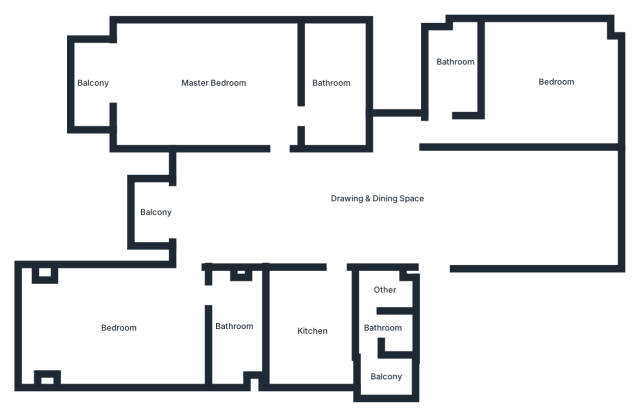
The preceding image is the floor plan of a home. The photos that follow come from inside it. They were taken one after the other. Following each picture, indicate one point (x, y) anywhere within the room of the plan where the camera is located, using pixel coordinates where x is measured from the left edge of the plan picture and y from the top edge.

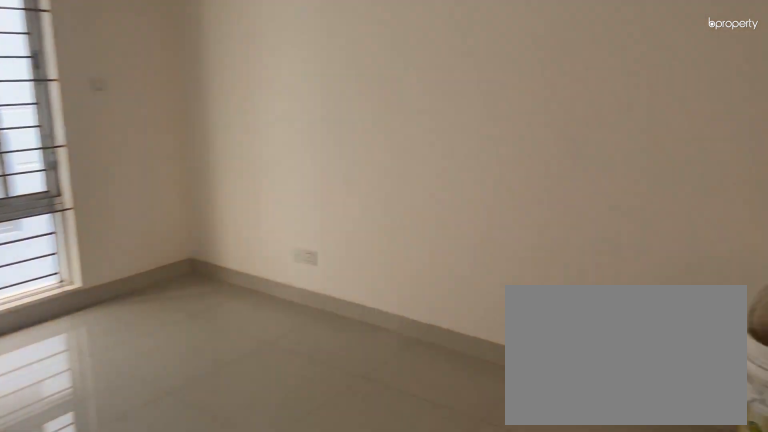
(421, 199)
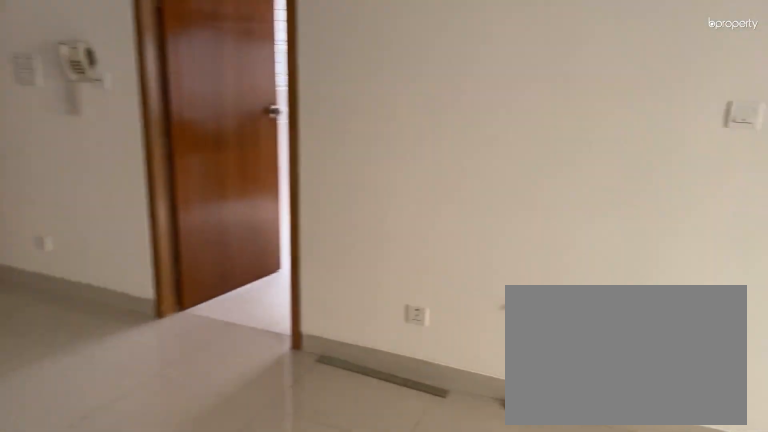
(238, 201)
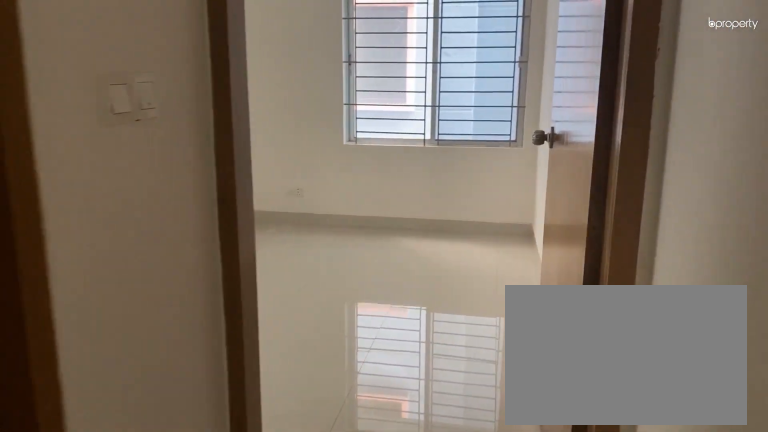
(461, 131)
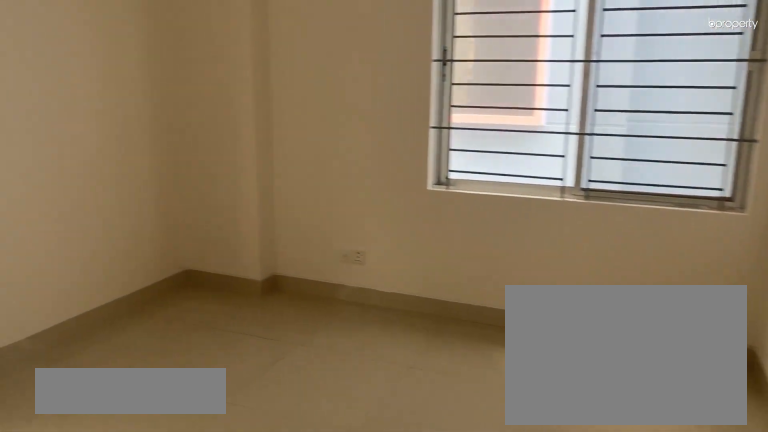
(531, 82)
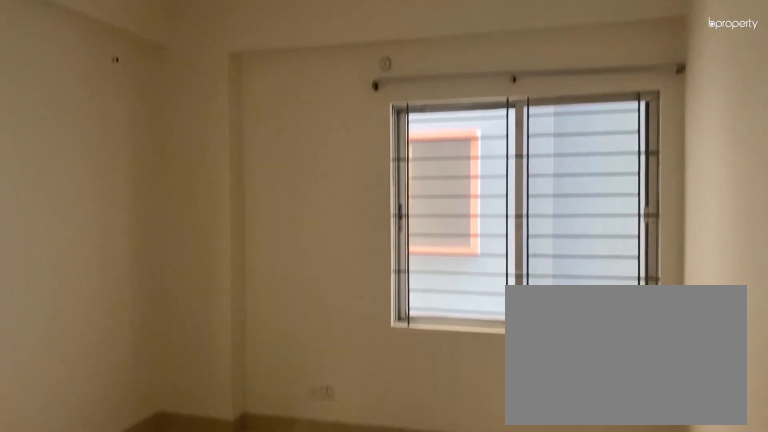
(531, 82)
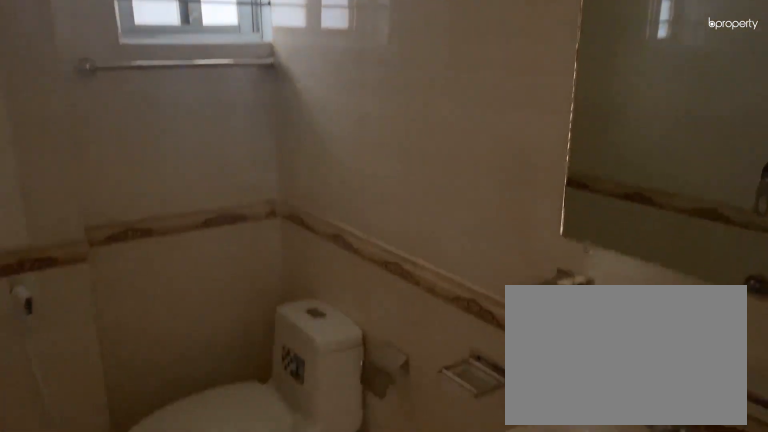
(453, 75)
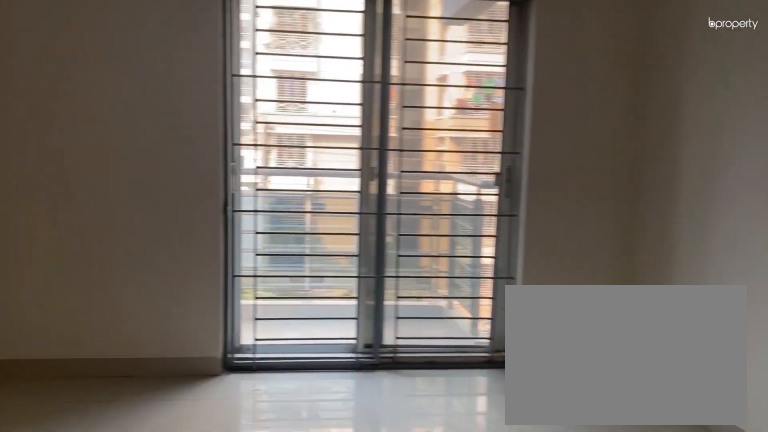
(223, 81)
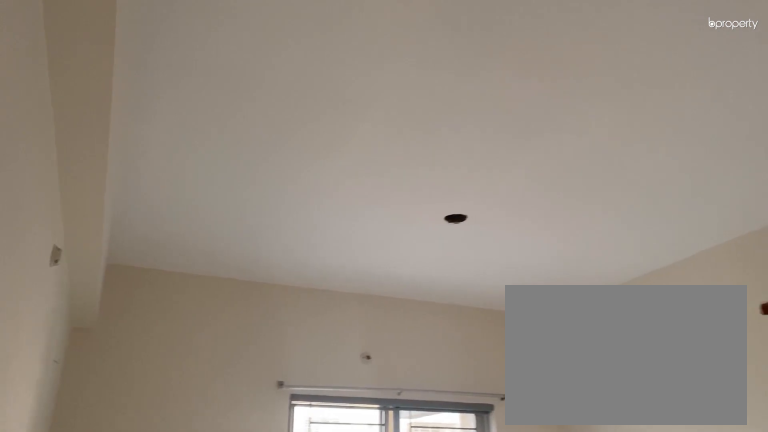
(223, 81)
